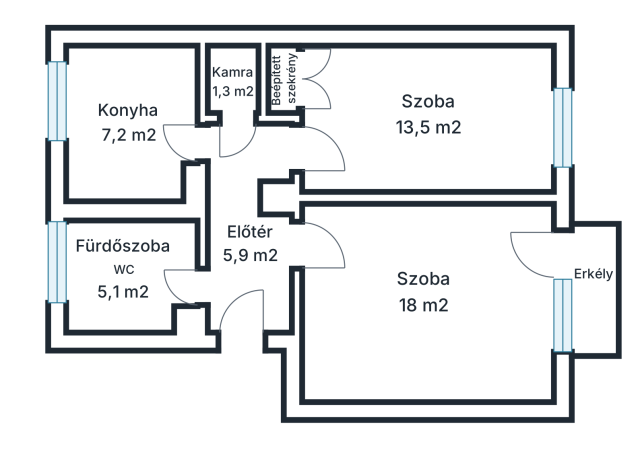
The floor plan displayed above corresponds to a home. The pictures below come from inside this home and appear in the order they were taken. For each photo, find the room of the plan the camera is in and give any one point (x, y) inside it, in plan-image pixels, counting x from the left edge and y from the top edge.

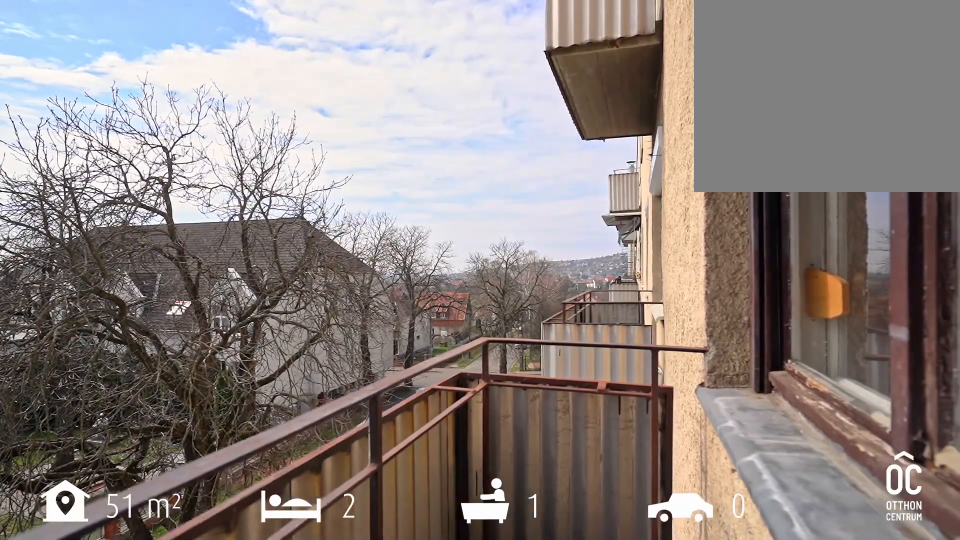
(591, 286)
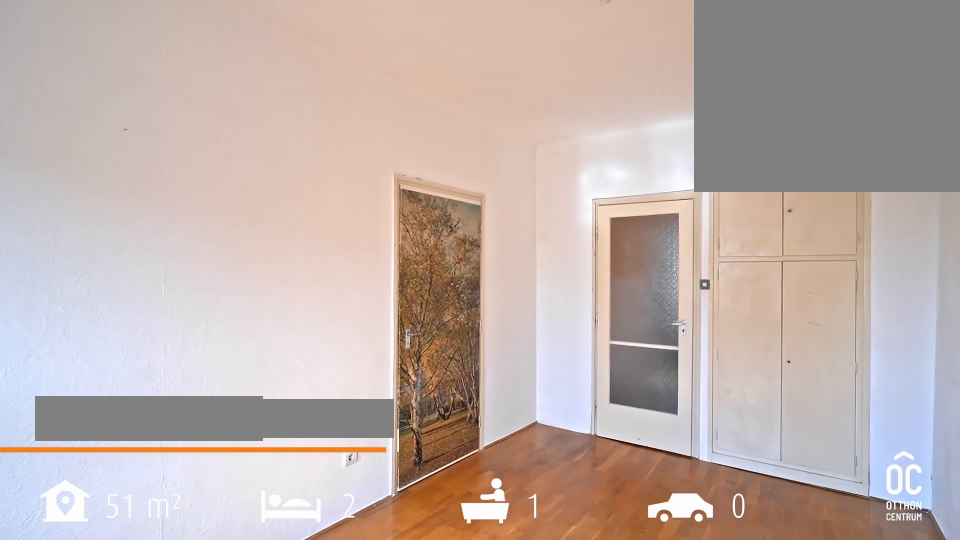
(428, 117)
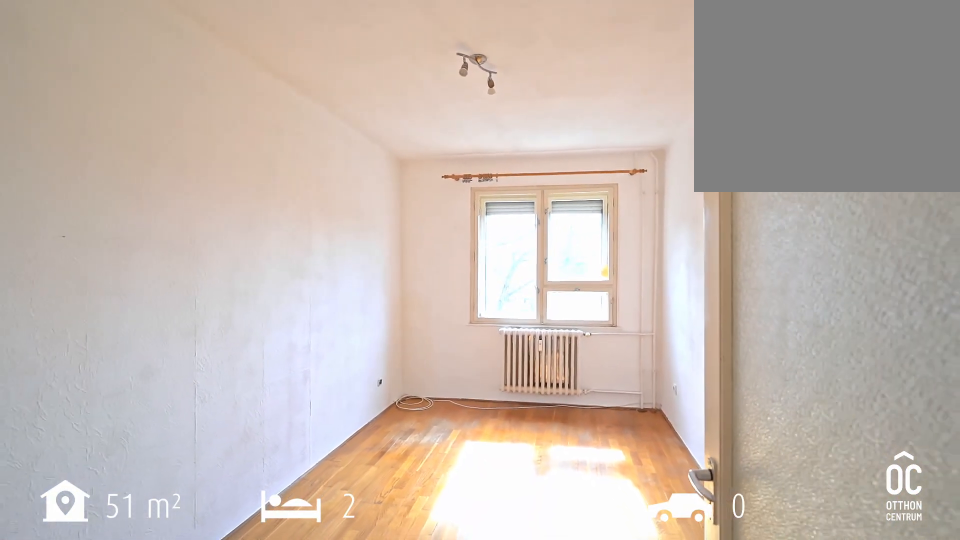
(428, 117)
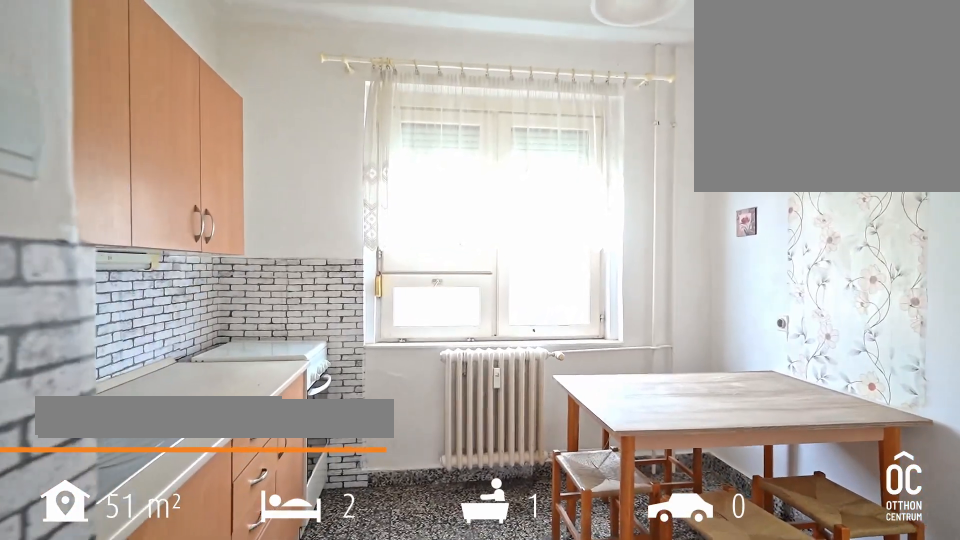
(128, 122)
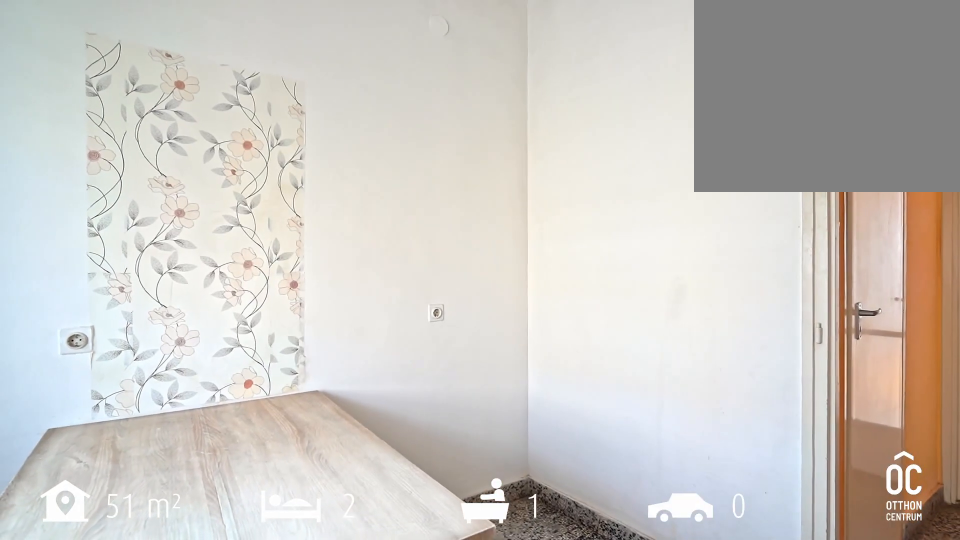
(128, 122)
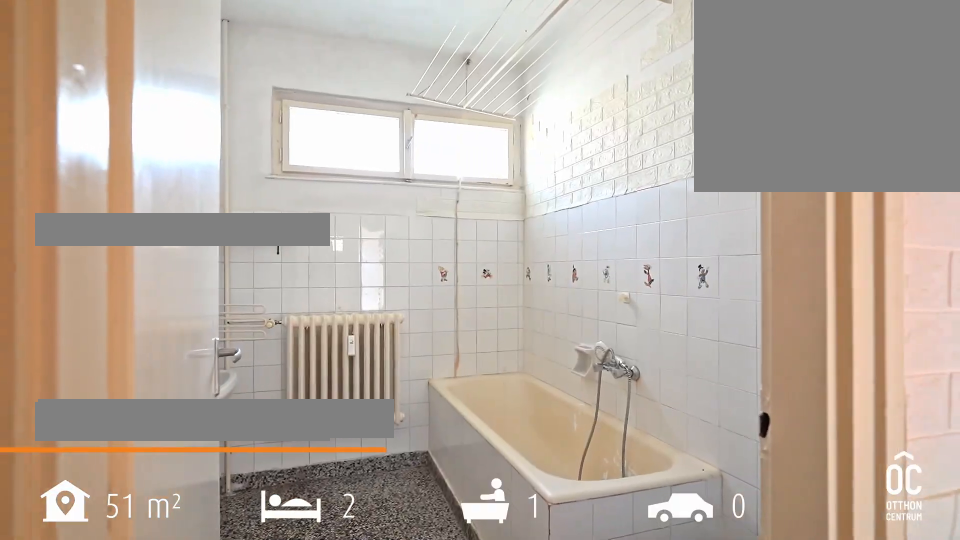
(122, 270)
